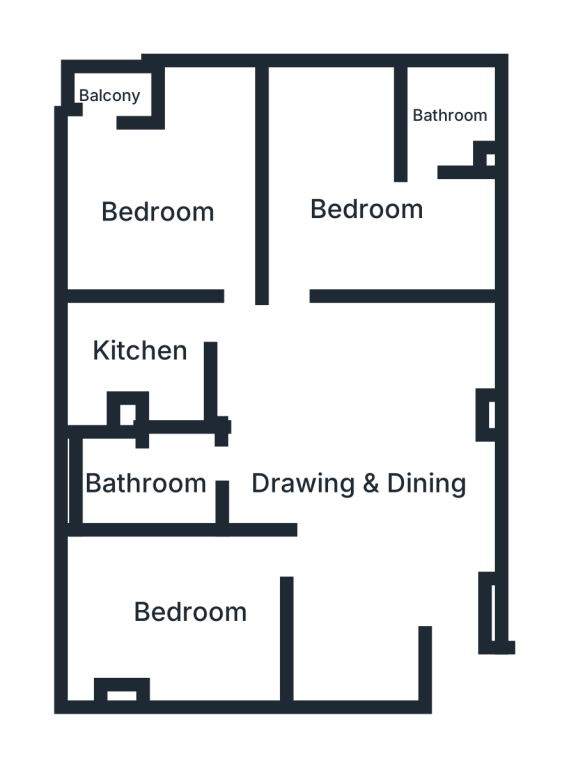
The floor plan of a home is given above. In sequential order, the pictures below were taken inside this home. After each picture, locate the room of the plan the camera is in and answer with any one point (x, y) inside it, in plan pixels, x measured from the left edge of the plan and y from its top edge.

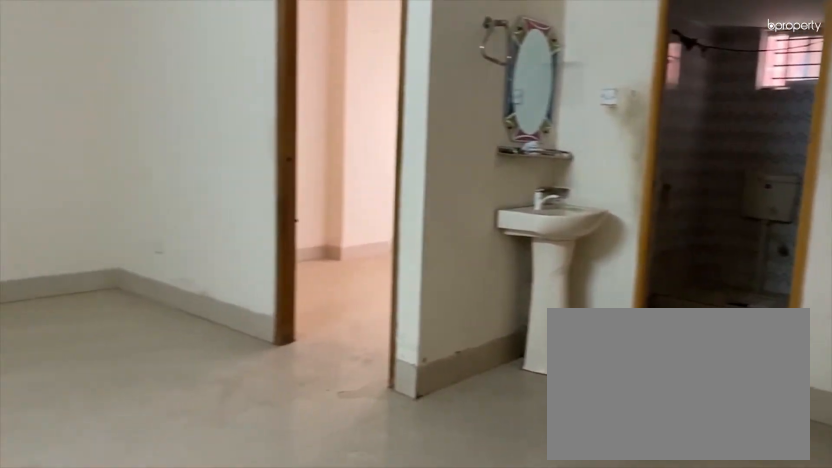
(362, 490)
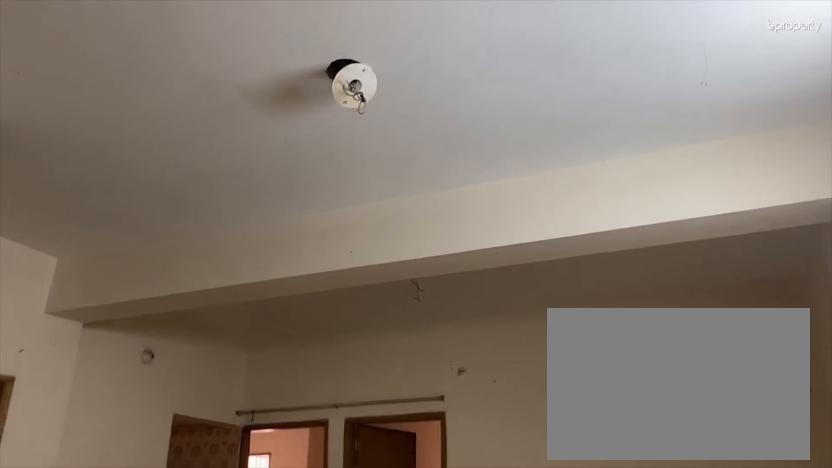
(365, 490)
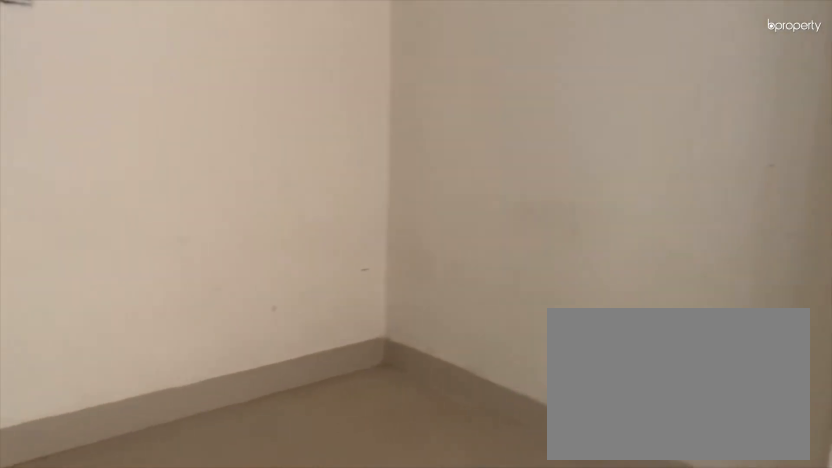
(197, 605)
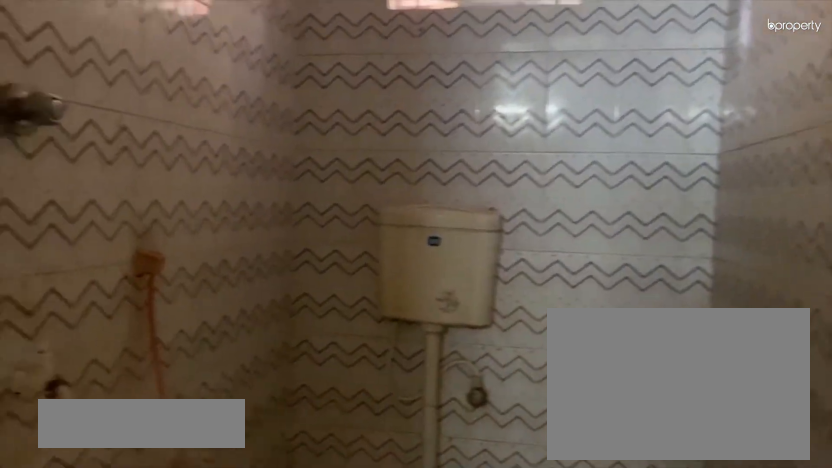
(156, 480)
